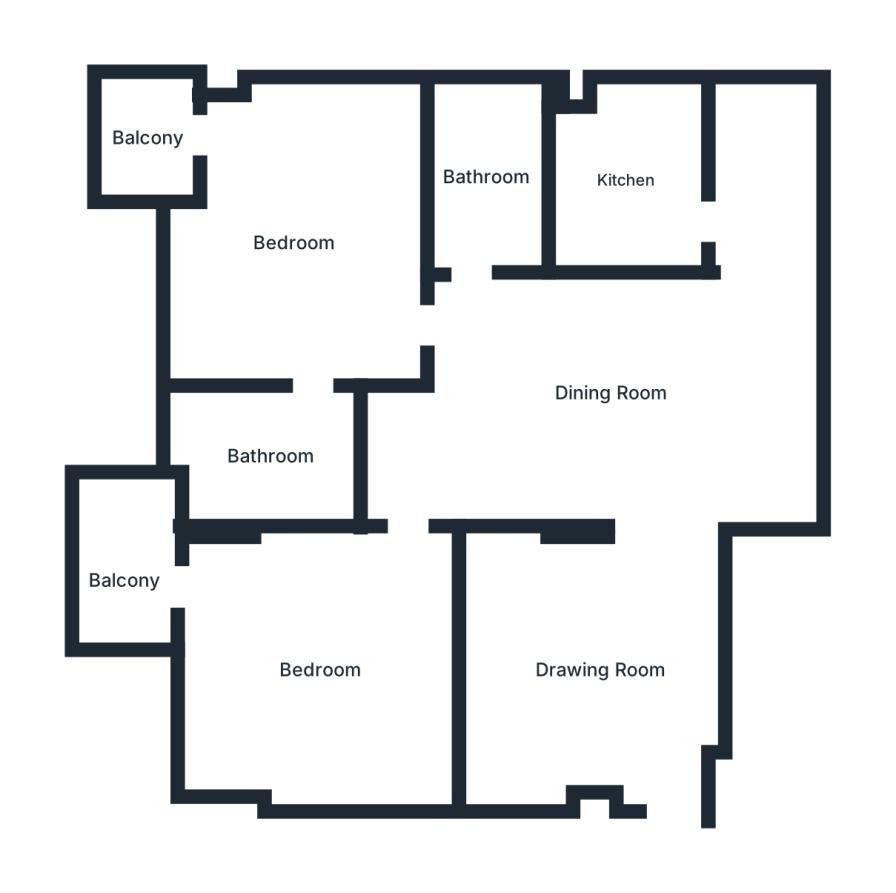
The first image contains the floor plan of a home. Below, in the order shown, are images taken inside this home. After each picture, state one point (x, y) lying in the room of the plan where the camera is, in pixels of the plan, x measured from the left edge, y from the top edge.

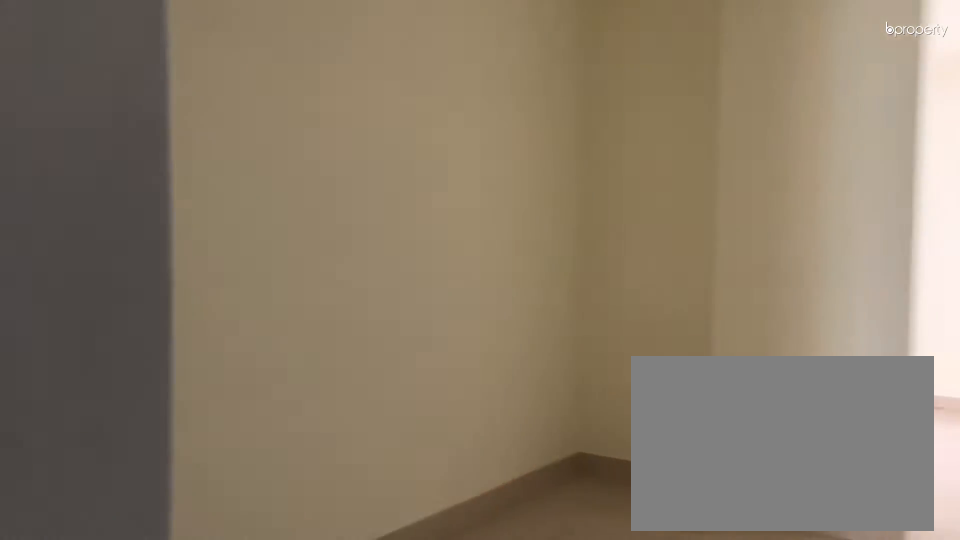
(599, 674)
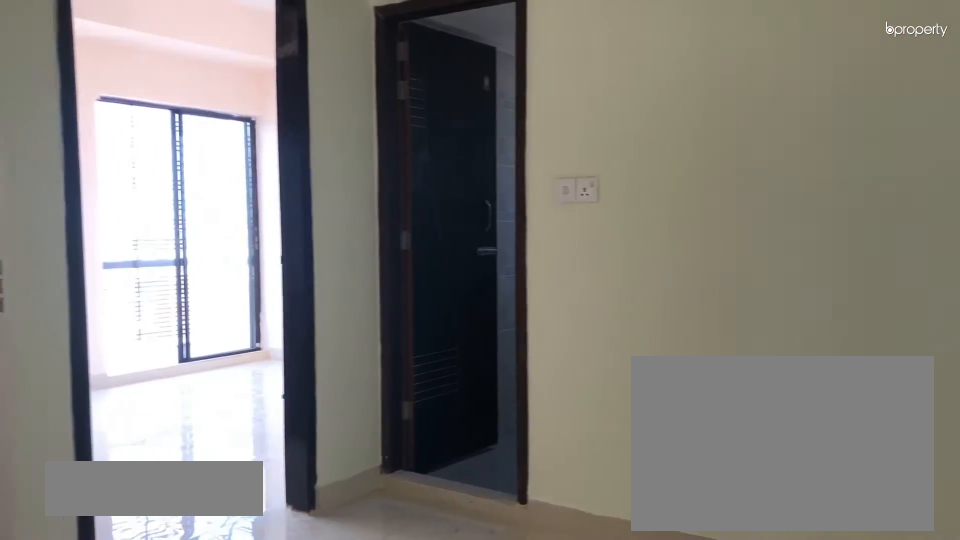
(610, 395)
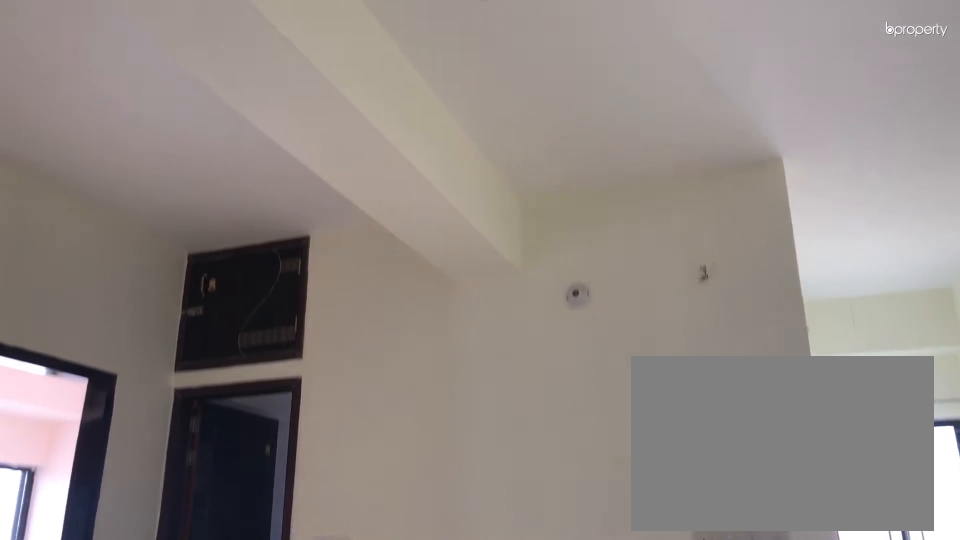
(609, 395)
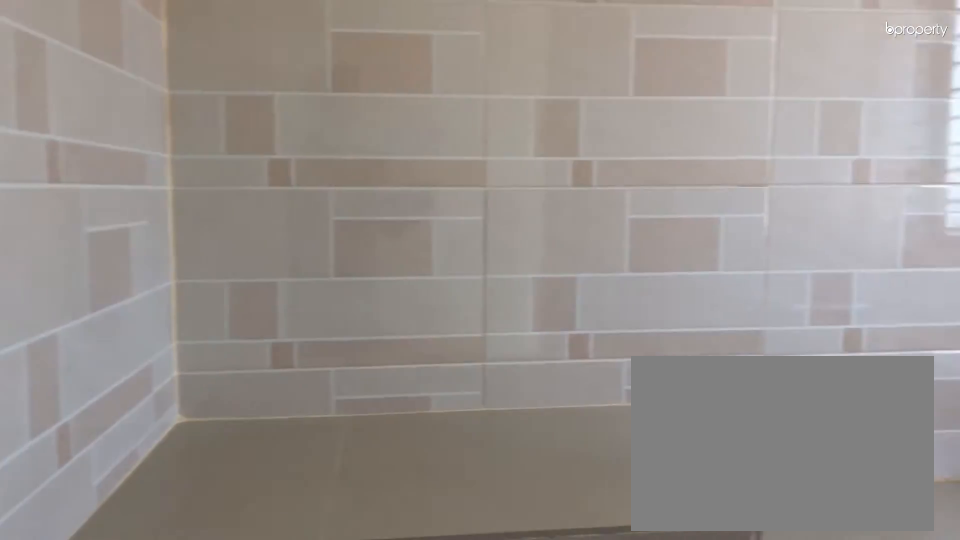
(628, 181)
